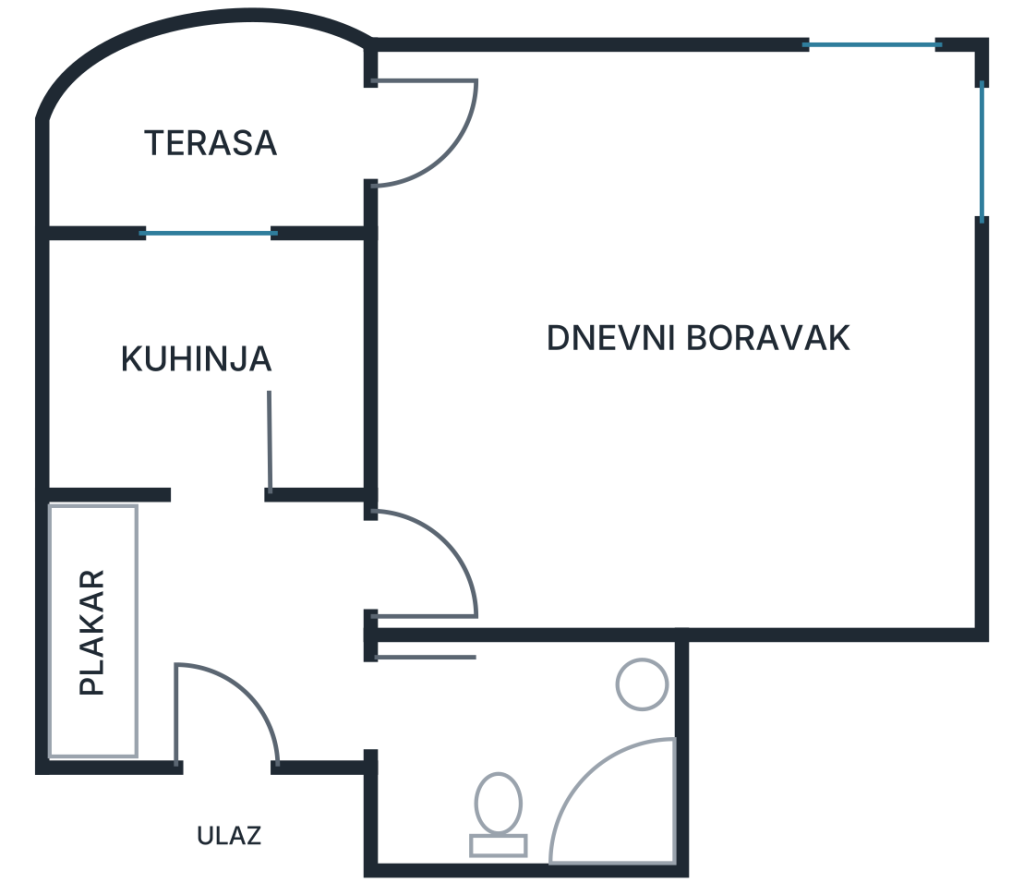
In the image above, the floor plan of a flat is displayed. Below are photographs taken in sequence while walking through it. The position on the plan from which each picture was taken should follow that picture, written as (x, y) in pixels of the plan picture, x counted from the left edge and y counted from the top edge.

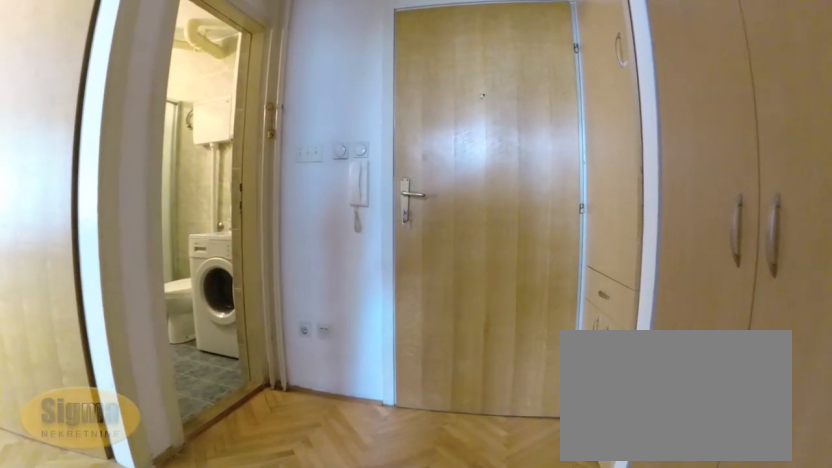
(231, 505)
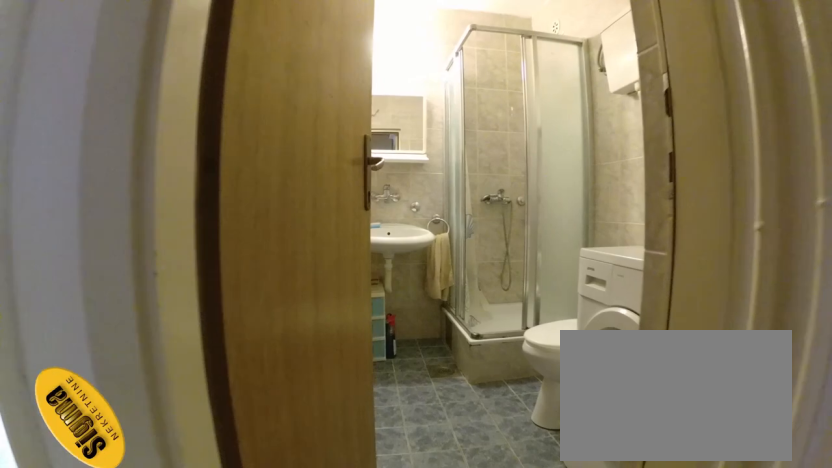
(273, 677)
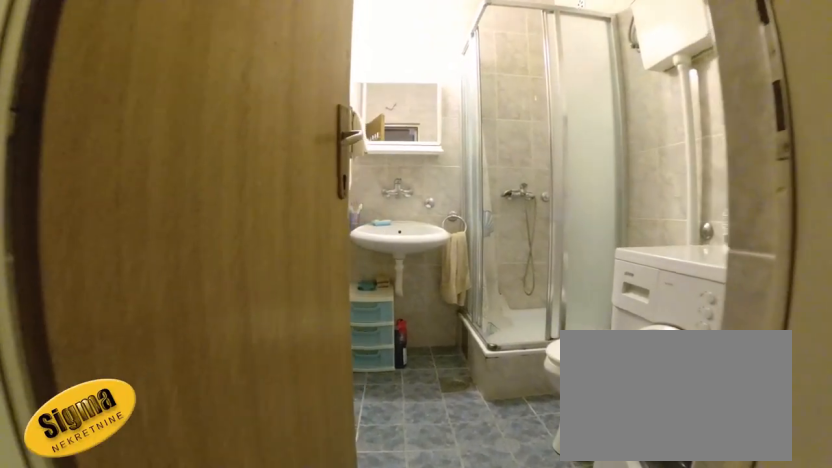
(300, 694)
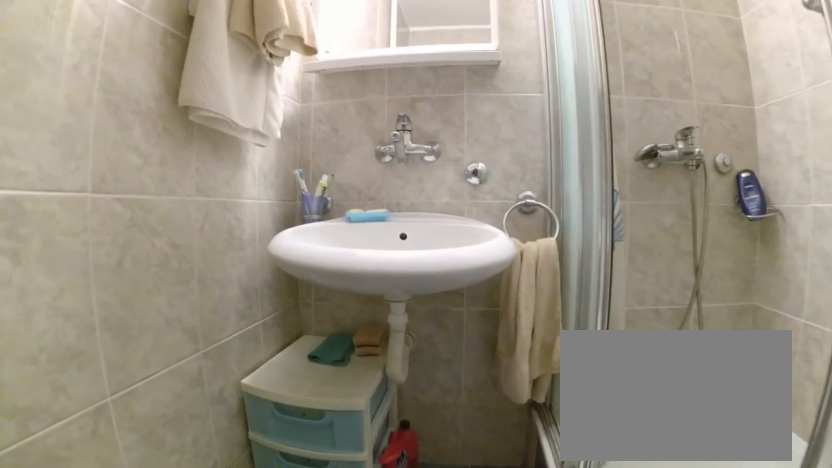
(522, 691)
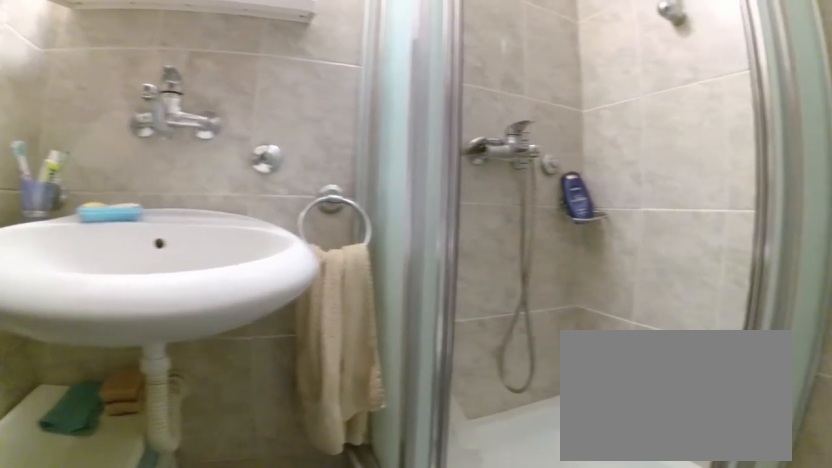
(579, 678)
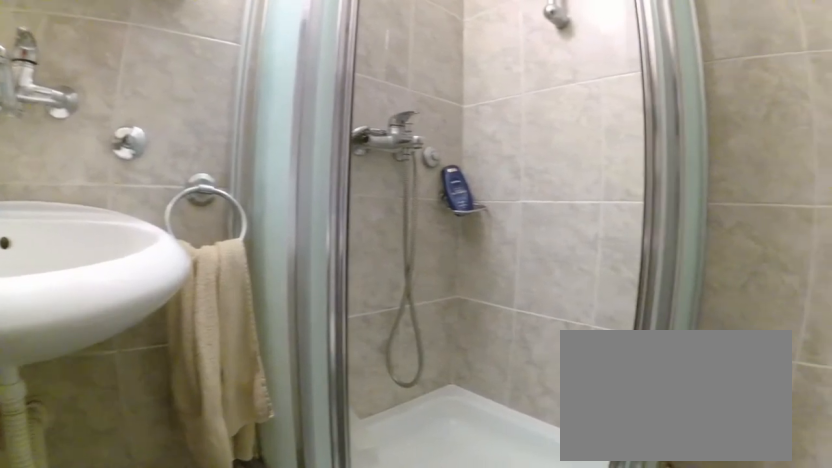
(588, 663)
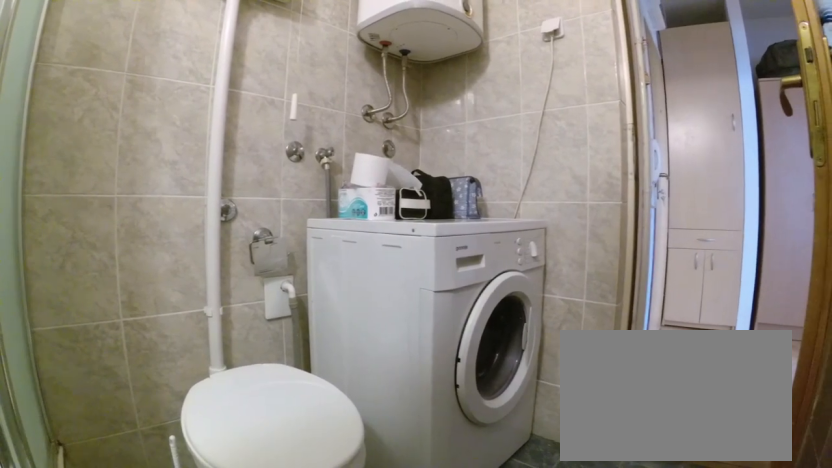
(646, 683)
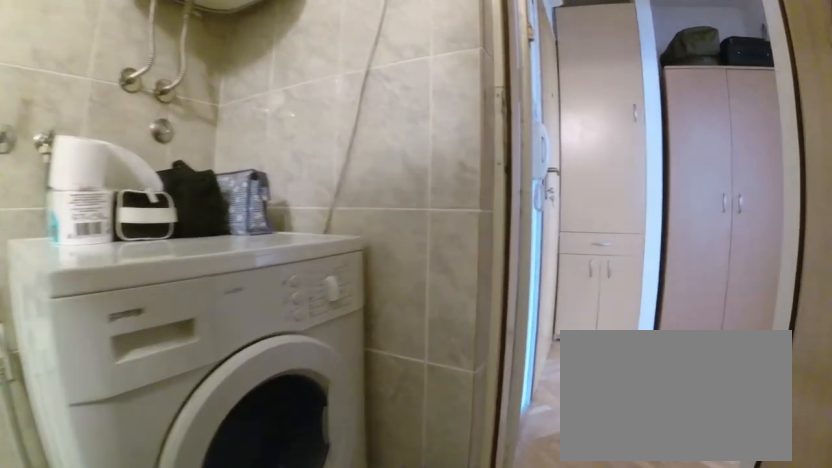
(551, 688)
